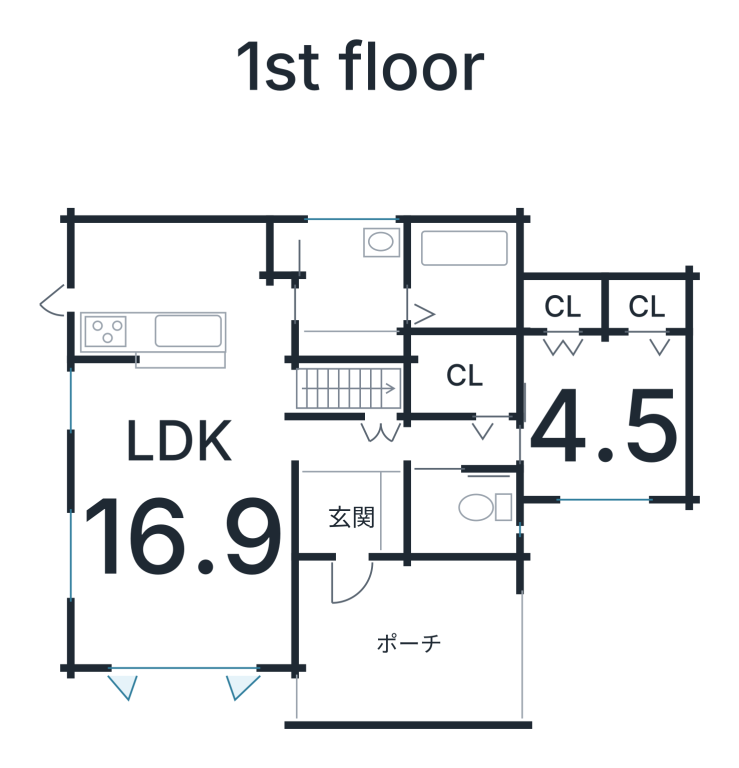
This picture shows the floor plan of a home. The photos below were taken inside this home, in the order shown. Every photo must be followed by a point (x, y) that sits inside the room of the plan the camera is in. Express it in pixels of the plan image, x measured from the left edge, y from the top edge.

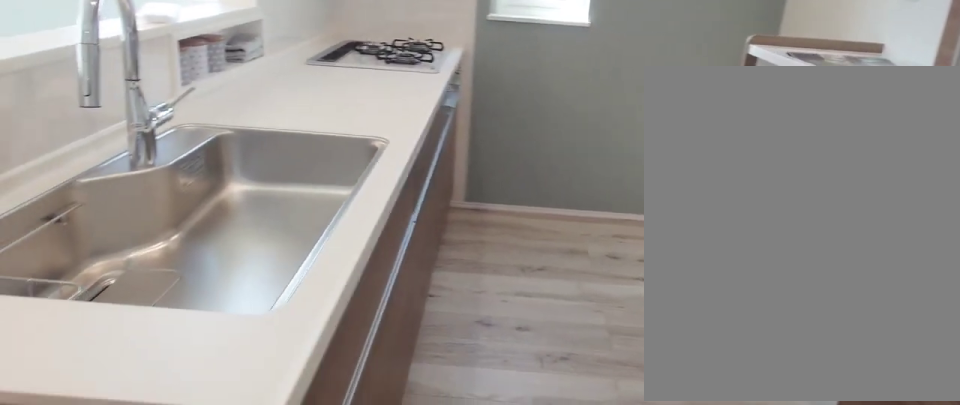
(183, 285)
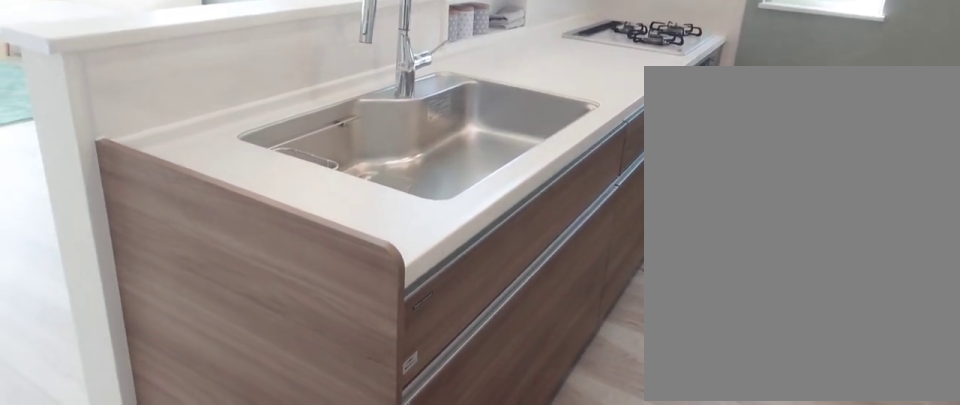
(183, 285)
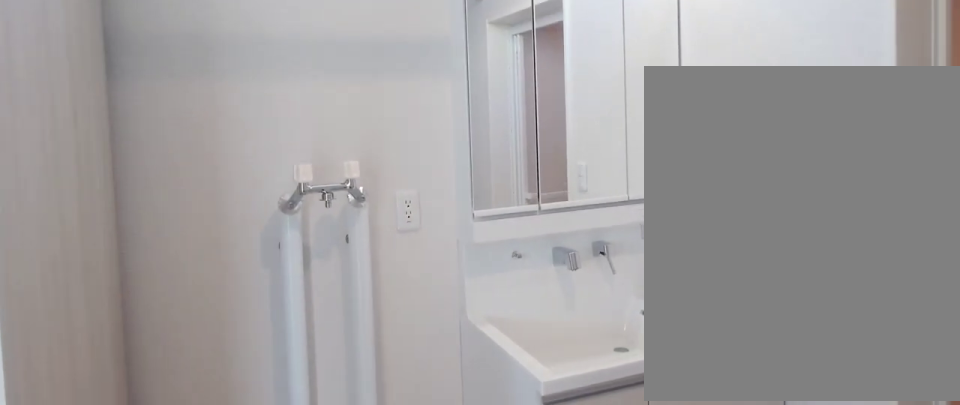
(352, 288)
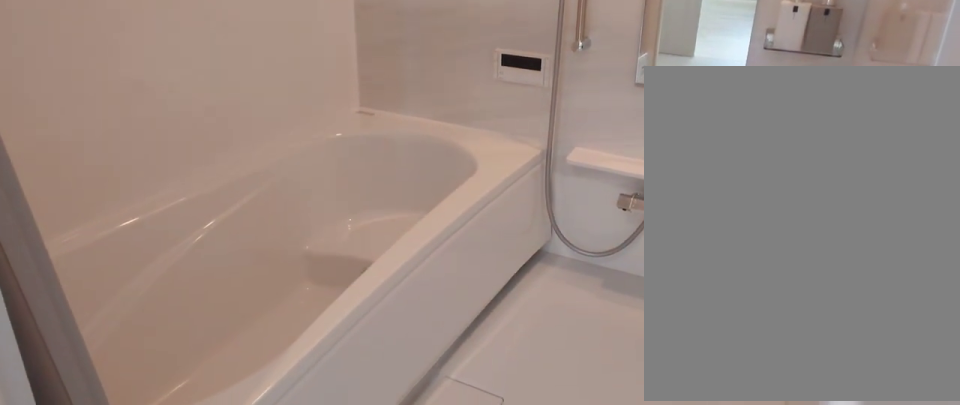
(460, 280)
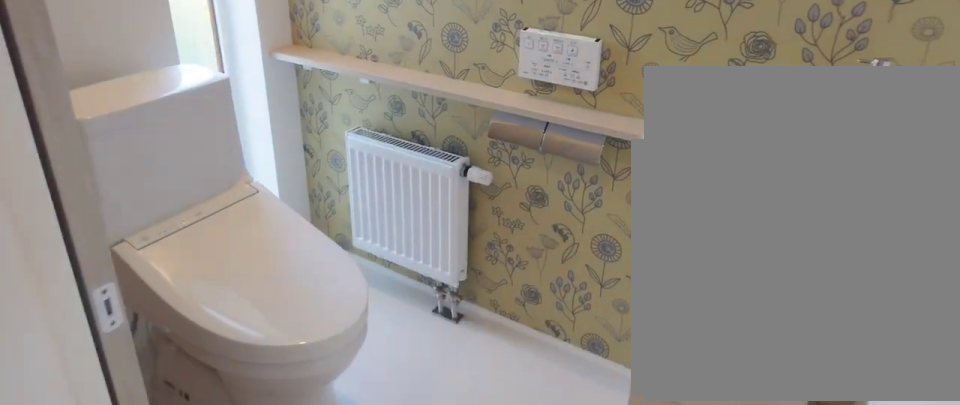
(456, 520)
